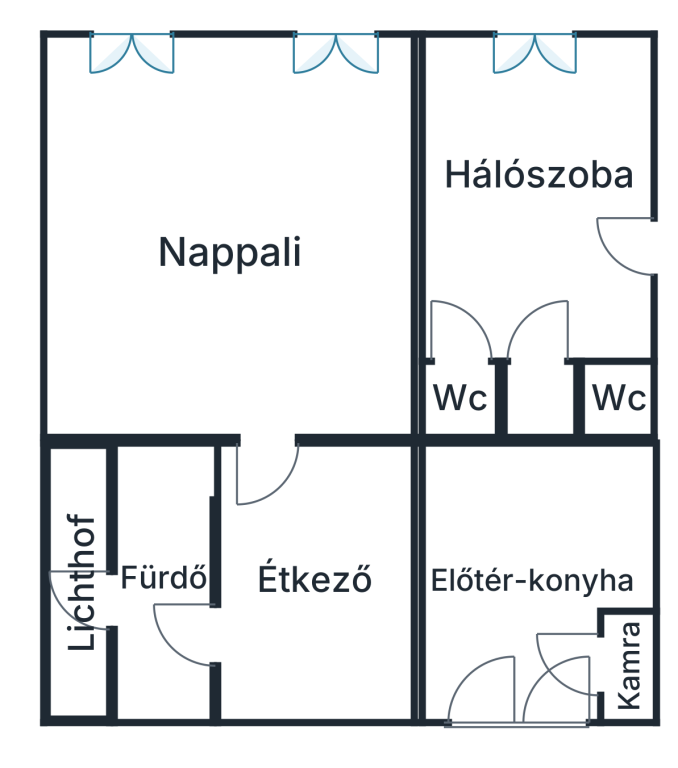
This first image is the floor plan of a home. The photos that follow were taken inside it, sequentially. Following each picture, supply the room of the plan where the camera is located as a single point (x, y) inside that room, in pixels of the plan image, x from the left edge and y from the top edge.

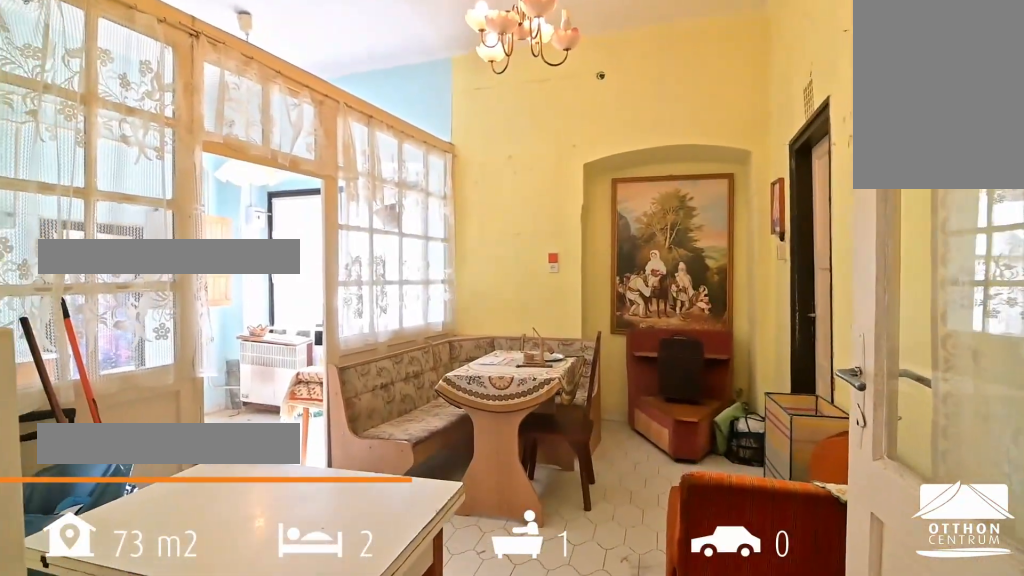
(291, 582)
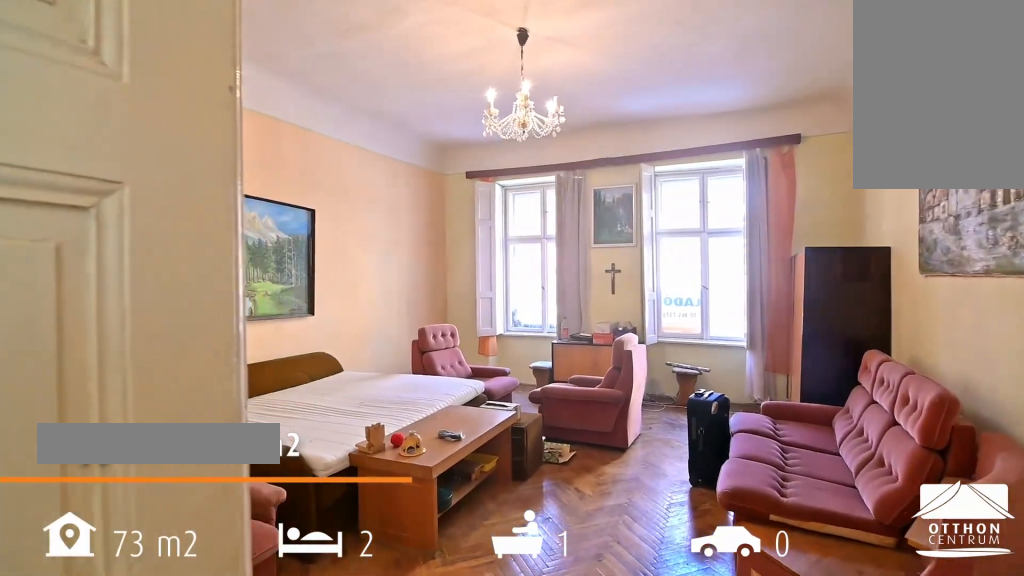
(239, 203)
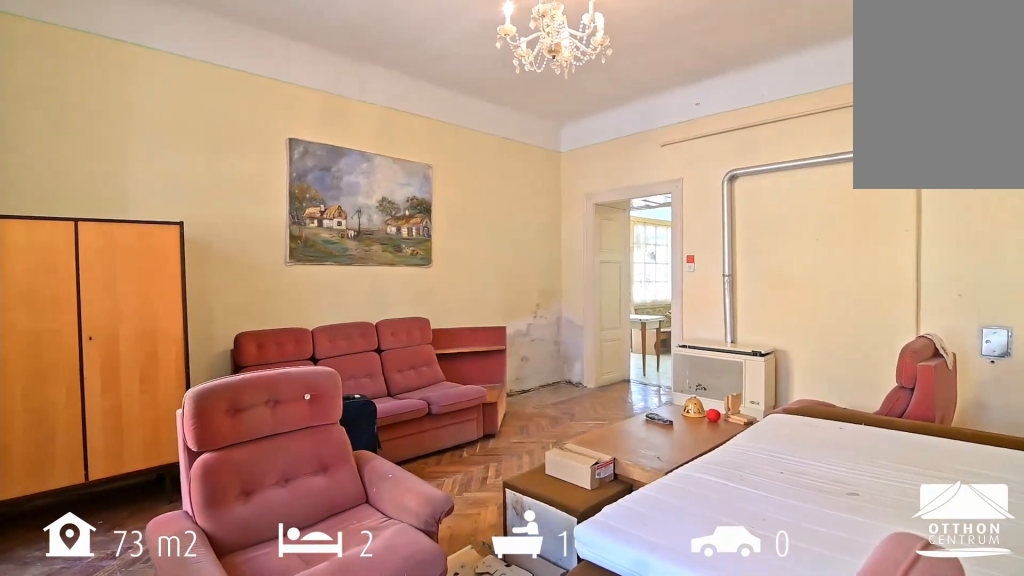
(239, 203)
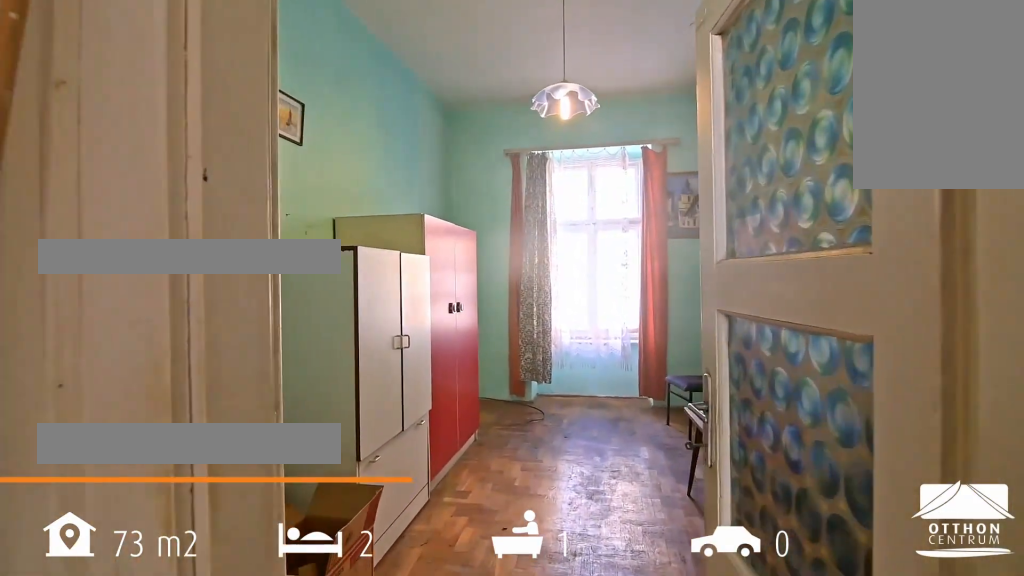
(534, 211)
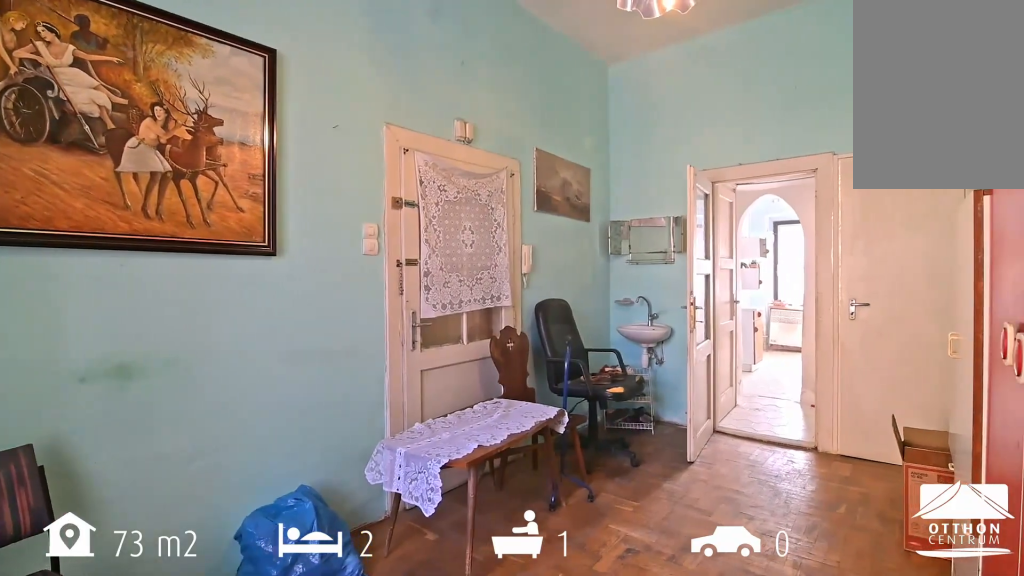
(534, 210)
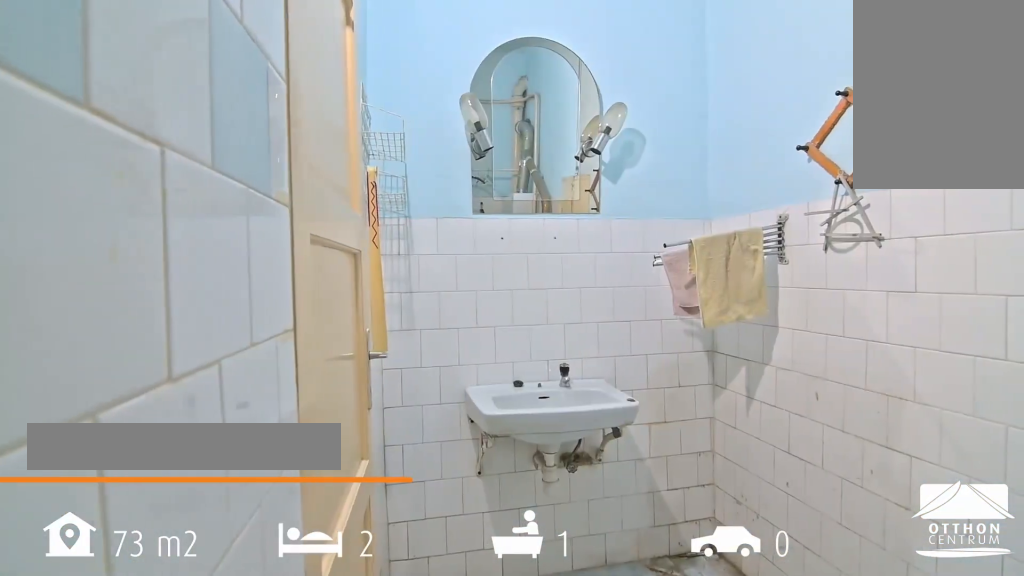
(163, 604)
